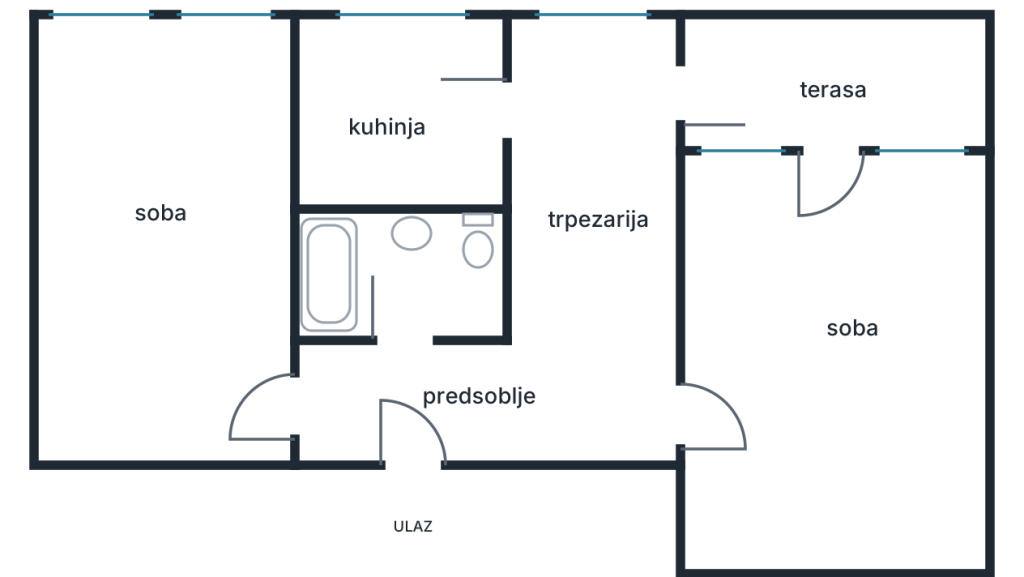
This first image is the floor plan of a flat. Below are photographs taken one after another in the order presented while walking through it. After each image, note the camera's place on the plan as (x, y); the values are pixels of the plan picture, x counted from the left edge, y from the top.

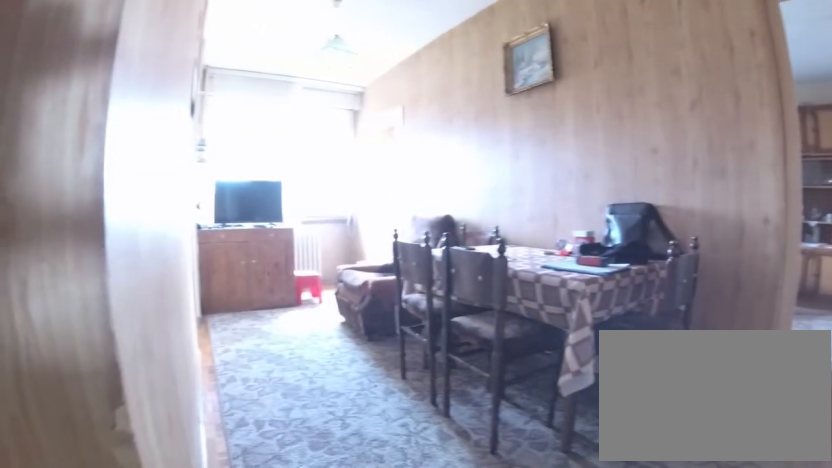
(512, 396)
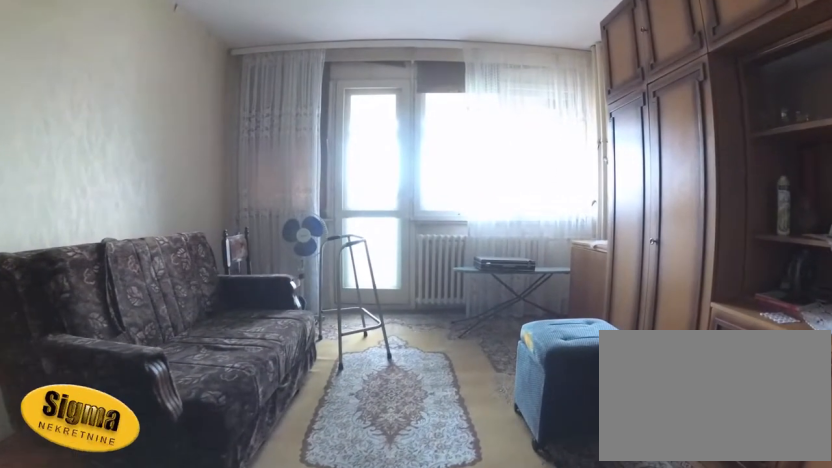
(841, 471)
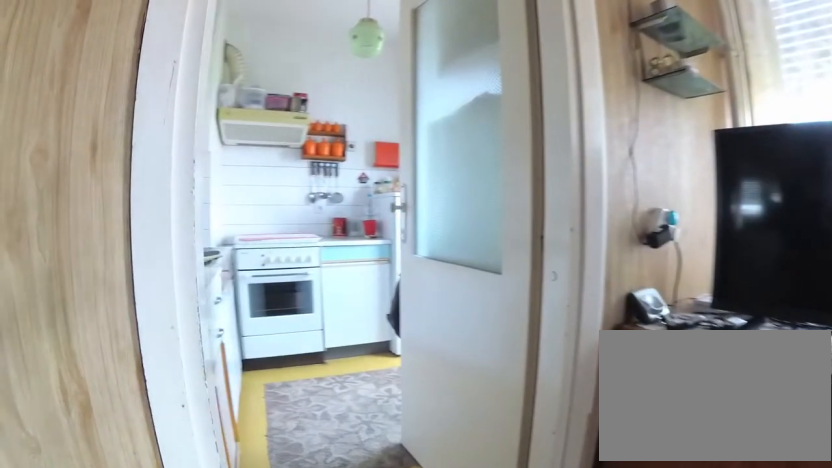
(591, 157)
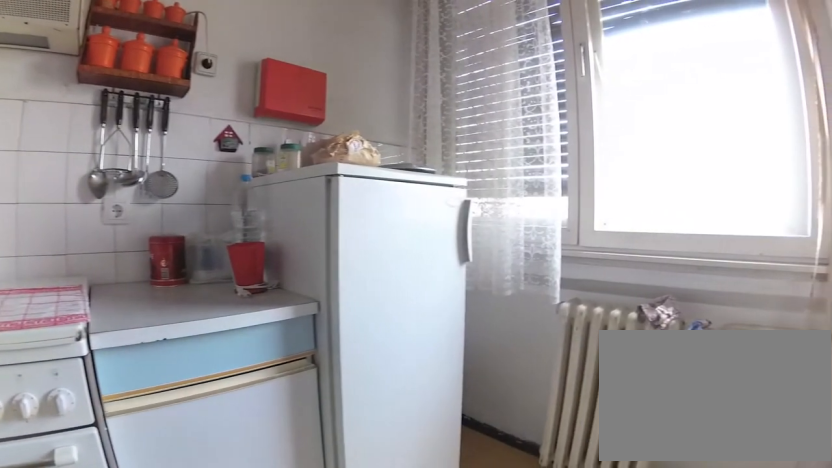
(389, 143)
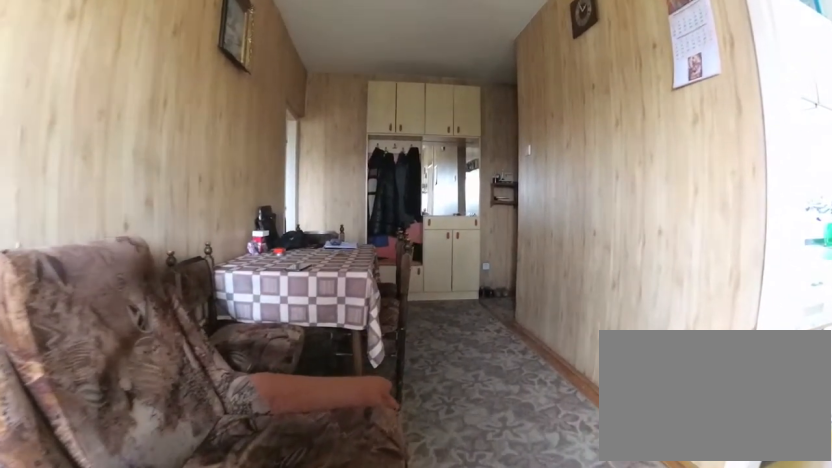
(610, 104)
